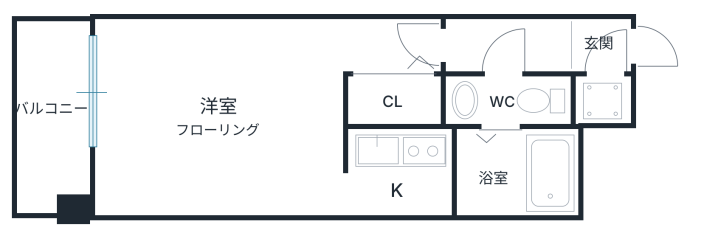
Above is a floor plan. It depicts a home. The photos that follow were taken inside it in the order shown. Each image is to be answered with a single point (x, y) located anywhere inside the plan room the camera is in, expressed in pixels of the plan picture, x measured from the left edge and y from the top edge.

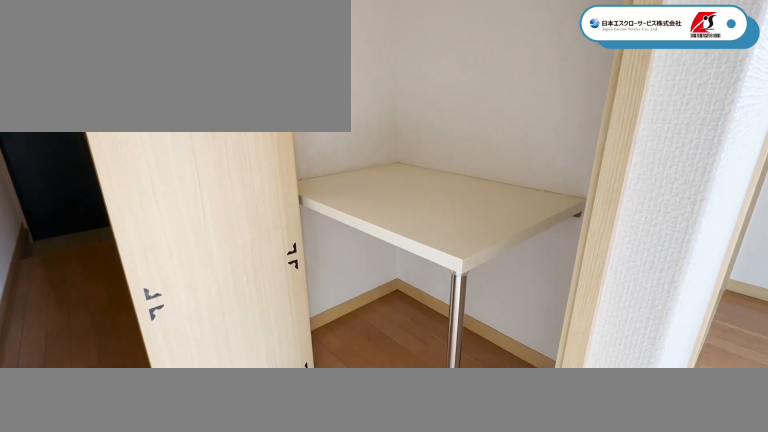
(394, 99)
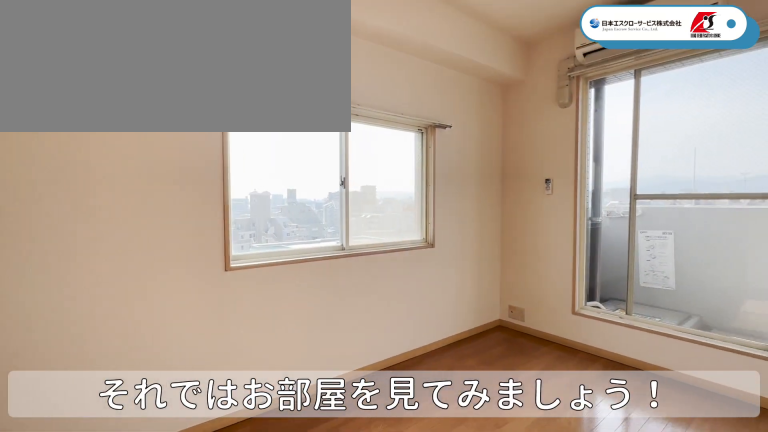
(220, 118)
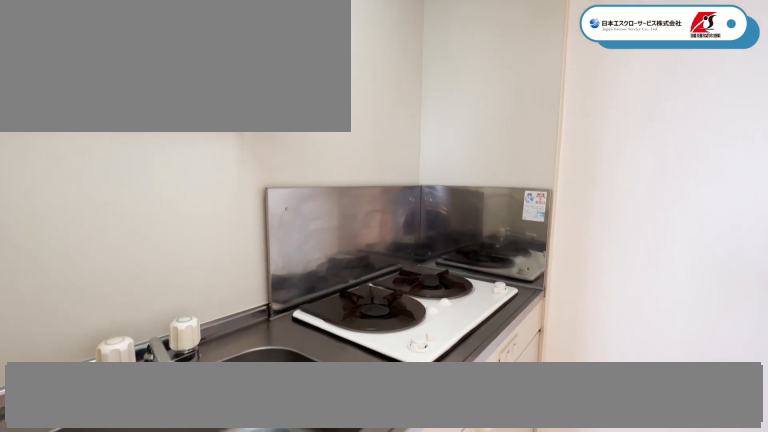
(397, 174)
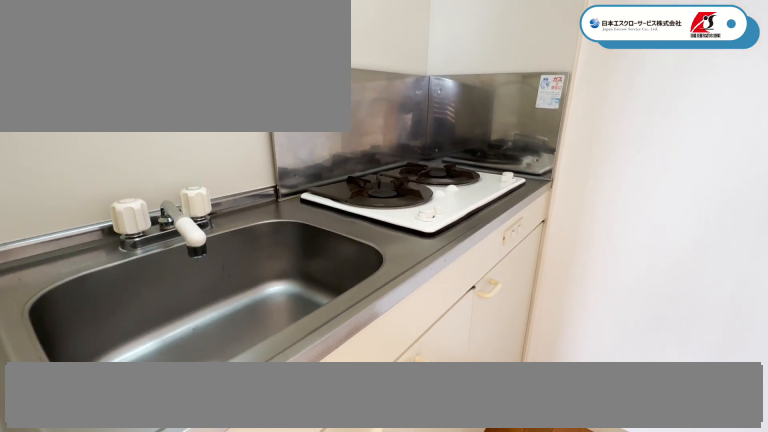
(397, 174)
